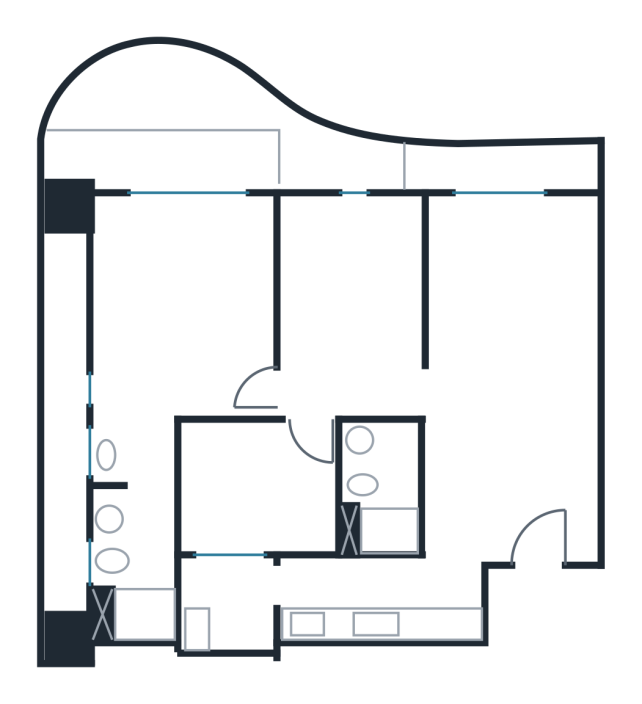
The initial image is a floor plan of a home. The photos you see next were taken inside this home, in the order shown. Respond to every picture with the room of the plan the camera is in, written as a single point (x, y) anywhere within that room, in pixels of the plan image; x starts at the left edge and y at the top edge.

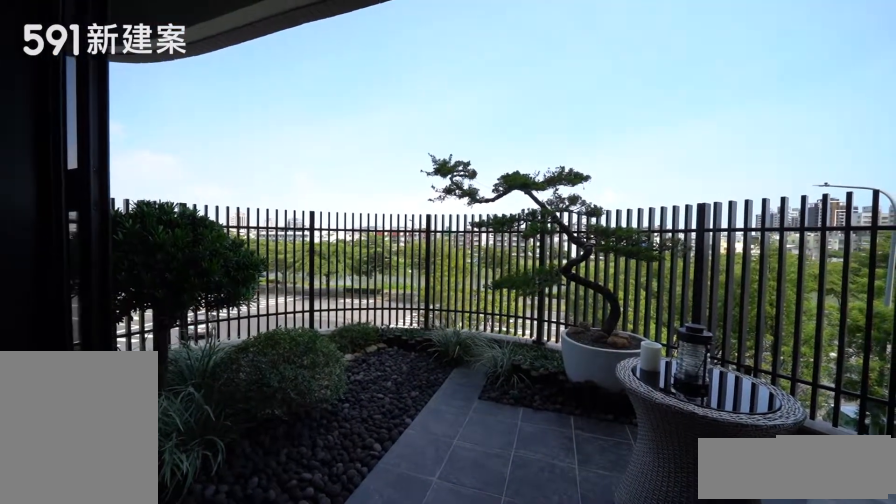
(201, 132)
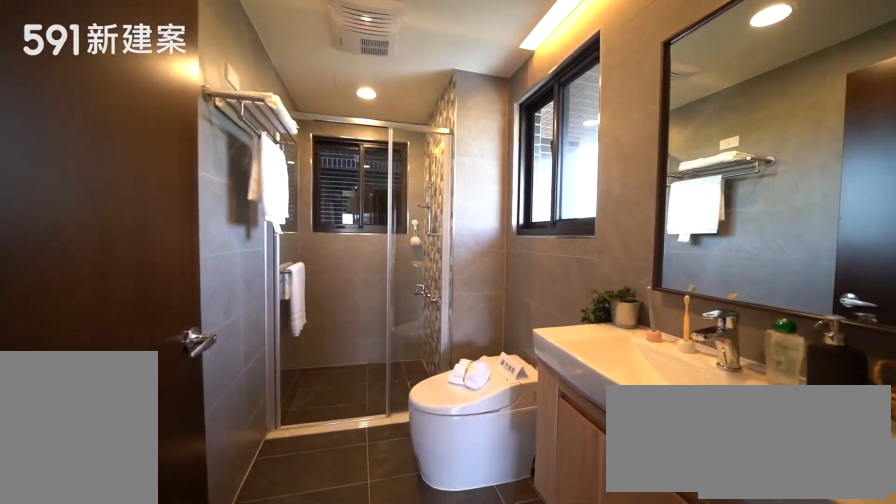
(130, 573)
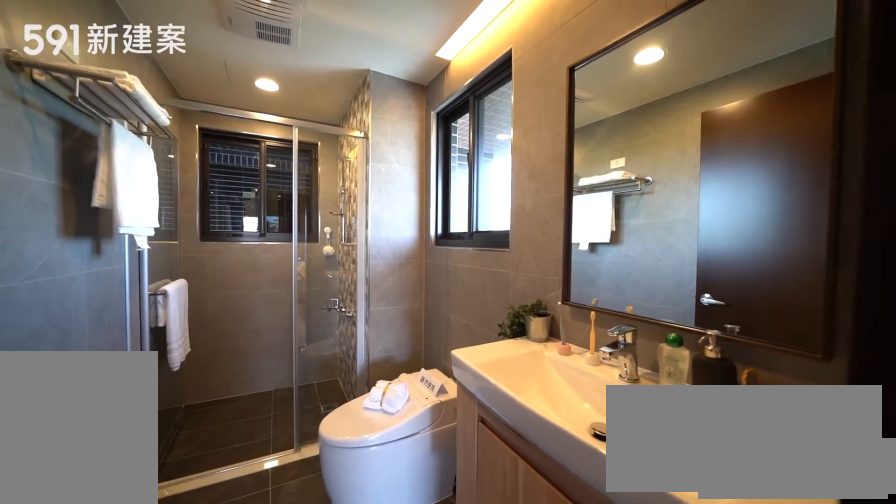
(130, 573)
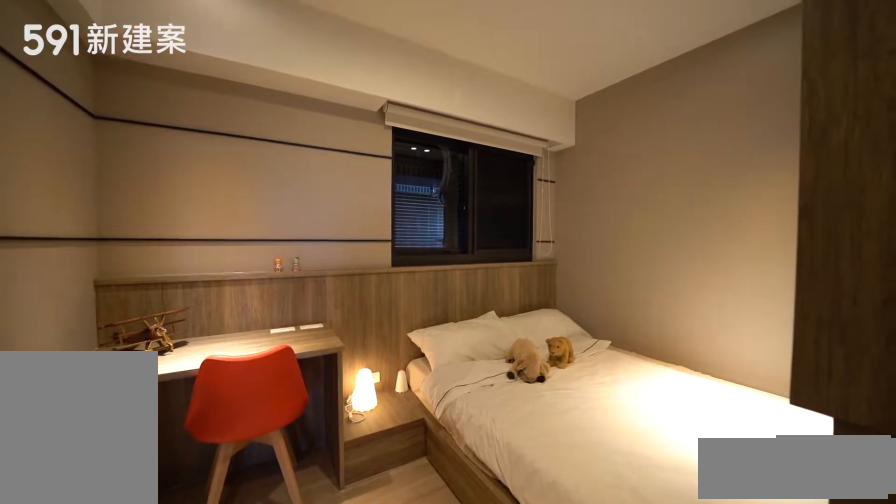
(251, 492)
